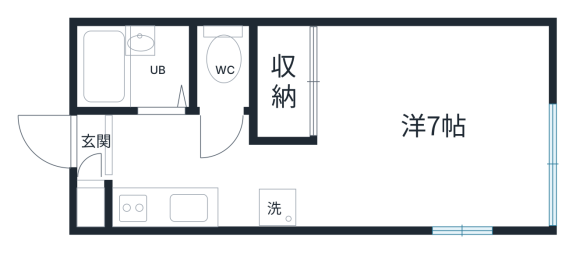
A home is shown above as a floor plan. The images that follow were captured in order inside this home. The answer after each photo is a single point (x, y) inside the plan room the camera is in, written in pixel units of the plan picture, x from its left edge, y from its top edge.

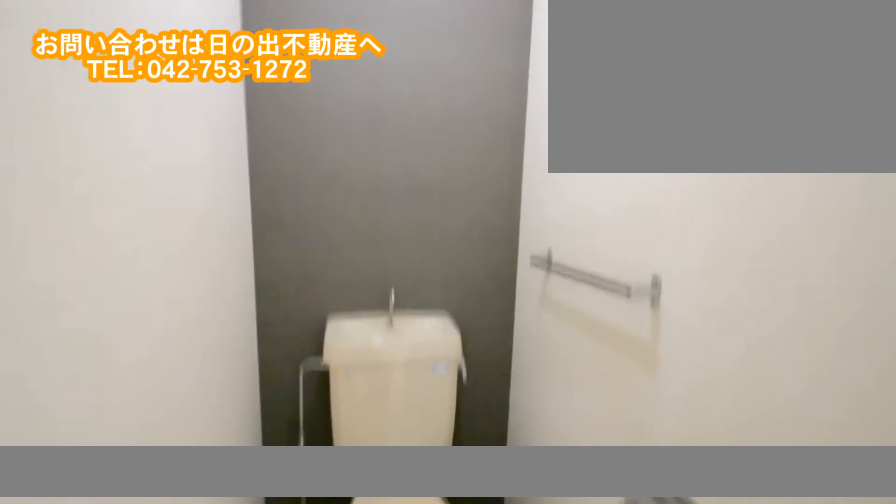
(217, 72)
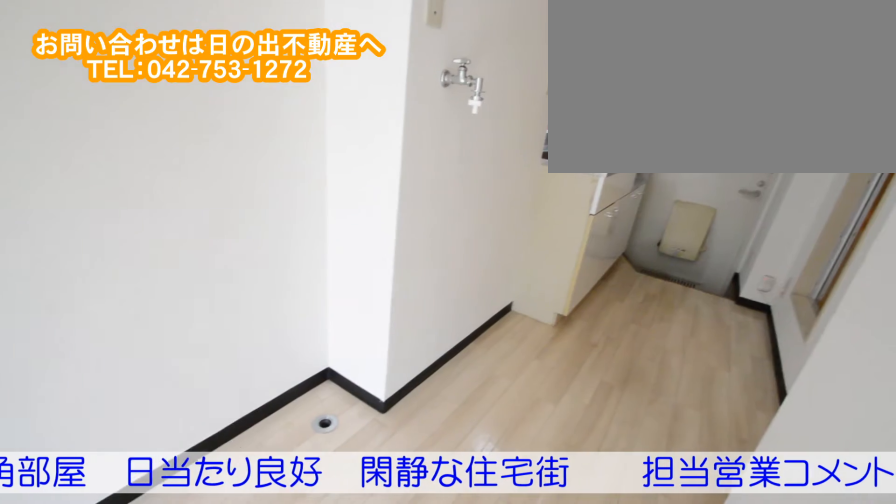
(187, 148)
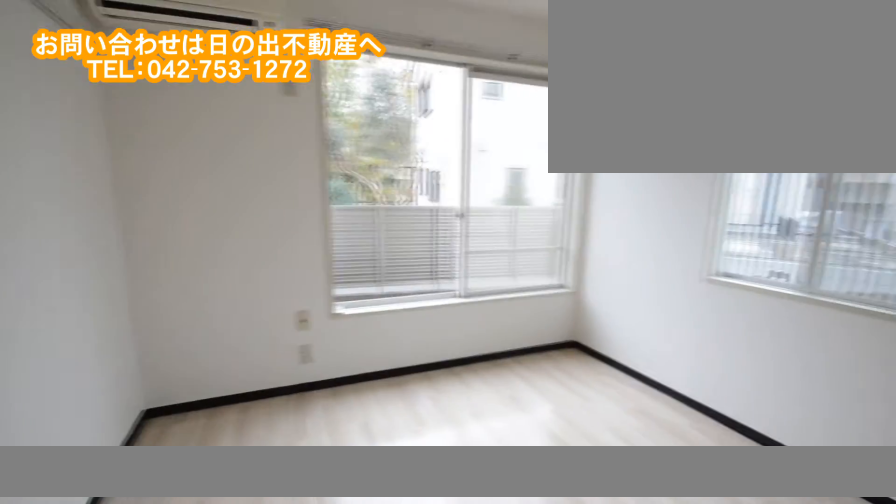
(441, 80)
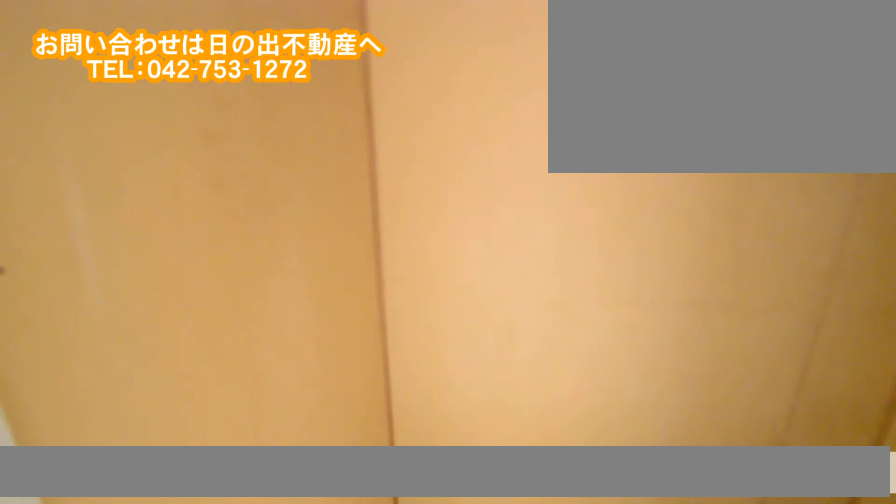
(441, 81)
